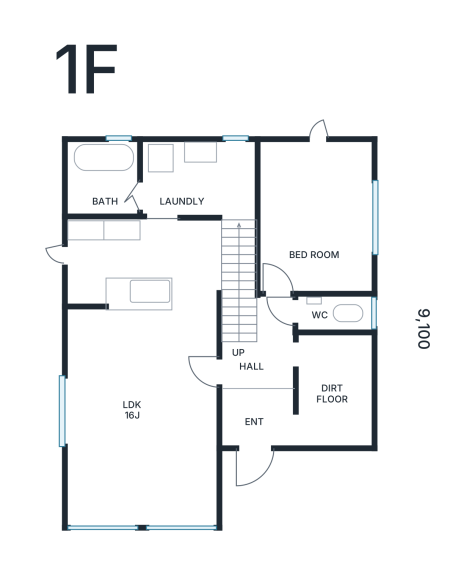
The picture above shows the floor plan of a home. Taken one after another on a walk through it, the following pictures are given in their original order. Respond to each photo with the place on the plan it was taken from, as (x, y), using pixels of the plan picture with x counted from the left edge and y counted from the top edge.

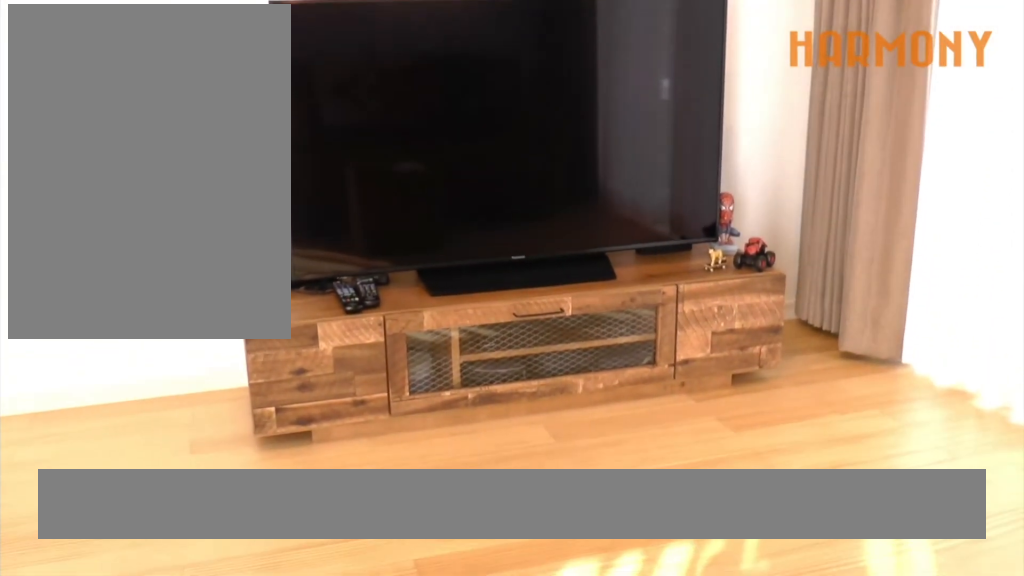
(128, 464)
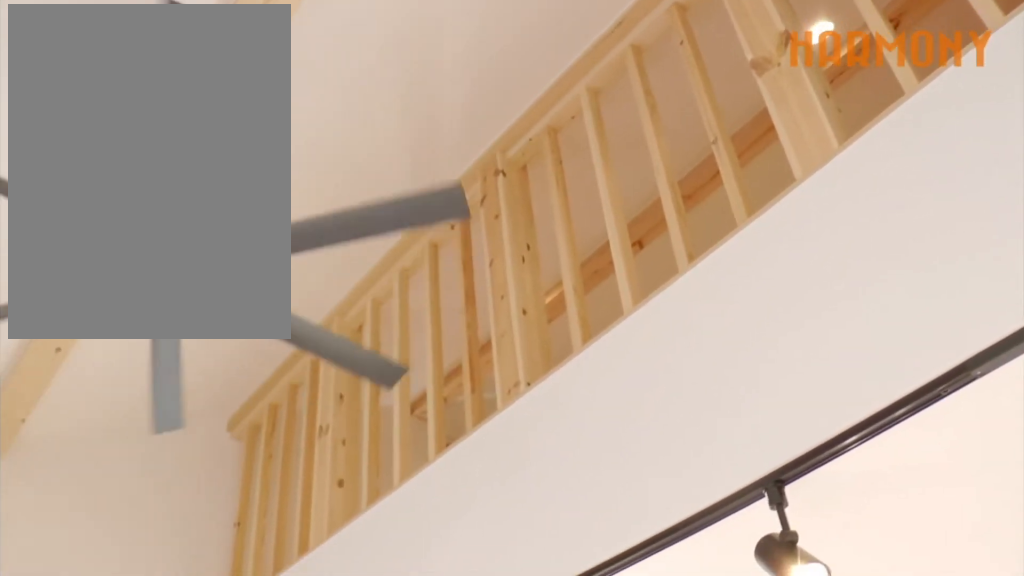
(125, 475)
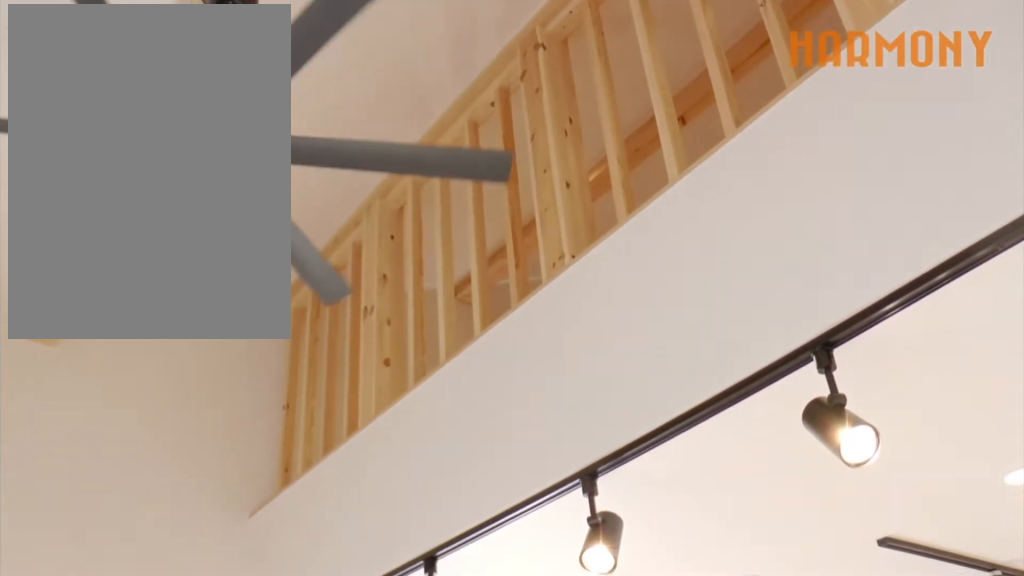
(125, 475)
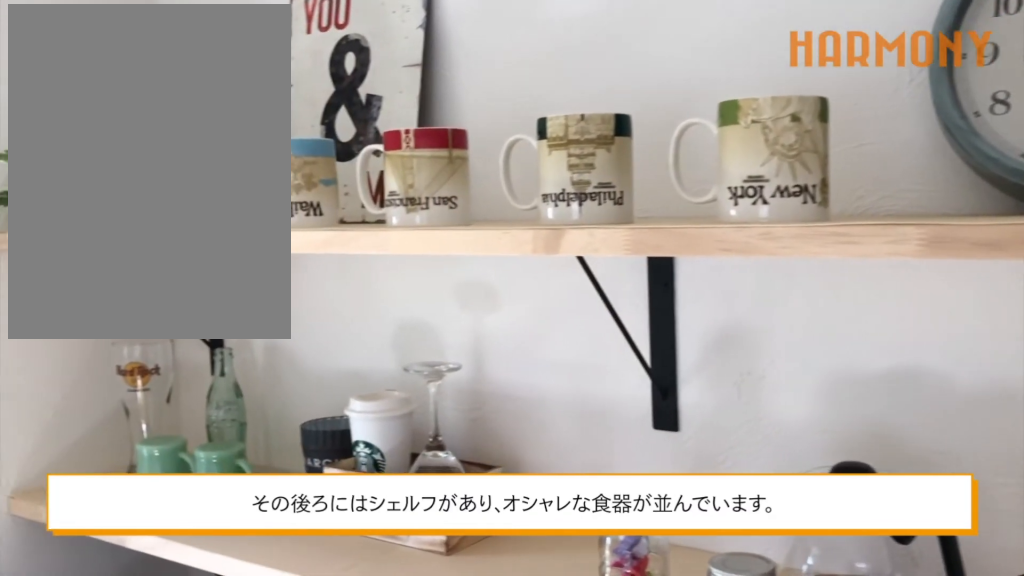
(130, 260)
